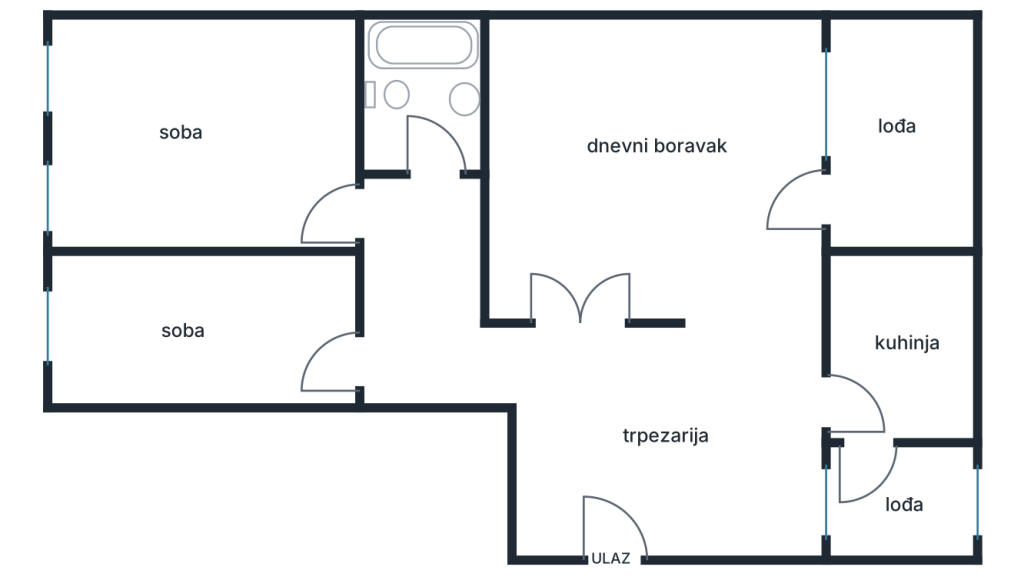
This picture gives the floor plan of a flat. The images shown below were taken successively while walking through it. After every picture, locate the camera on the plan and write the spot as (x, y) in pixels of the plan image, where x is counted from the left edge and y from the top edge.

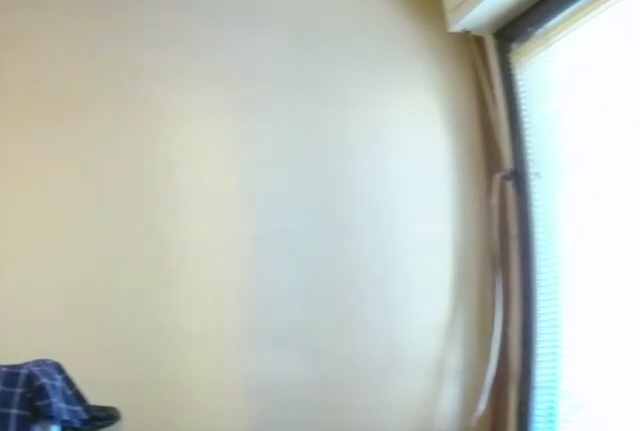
(234, 107)
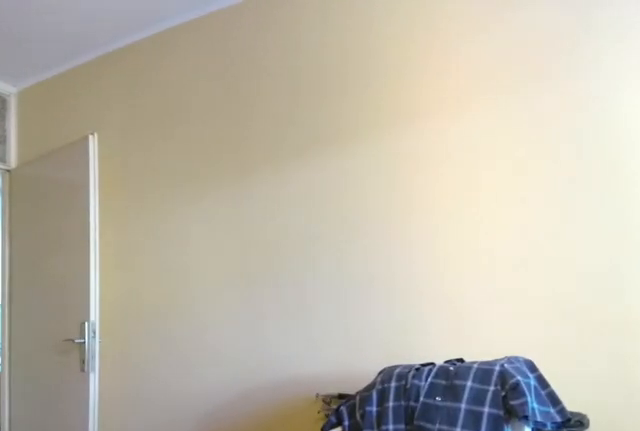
(224, 117)
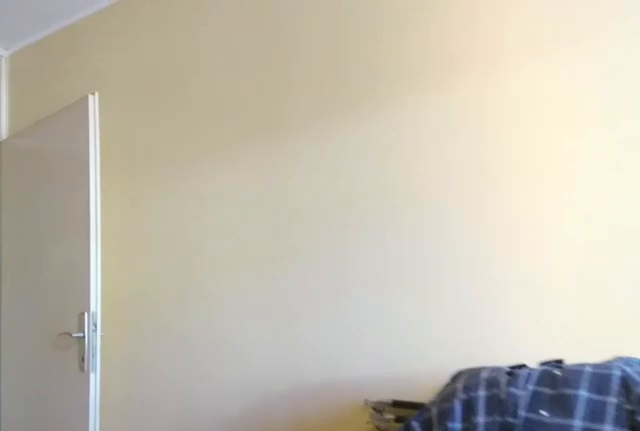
(237, 143)
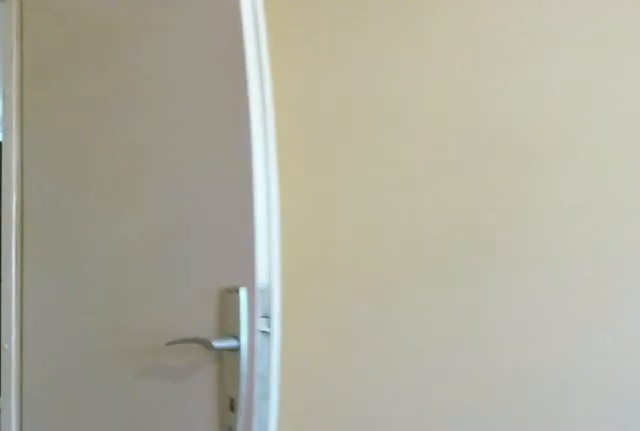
(292, 179)
